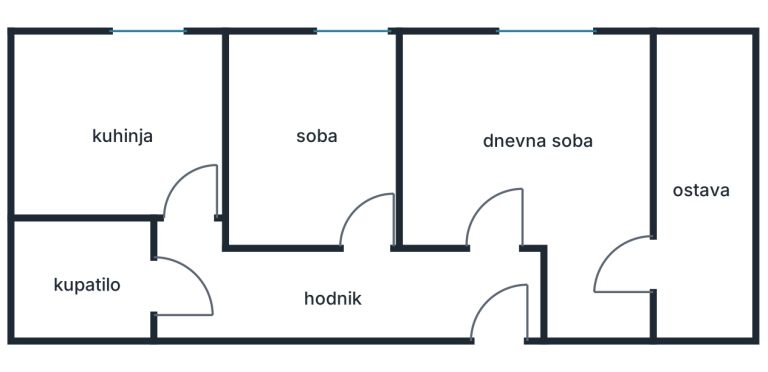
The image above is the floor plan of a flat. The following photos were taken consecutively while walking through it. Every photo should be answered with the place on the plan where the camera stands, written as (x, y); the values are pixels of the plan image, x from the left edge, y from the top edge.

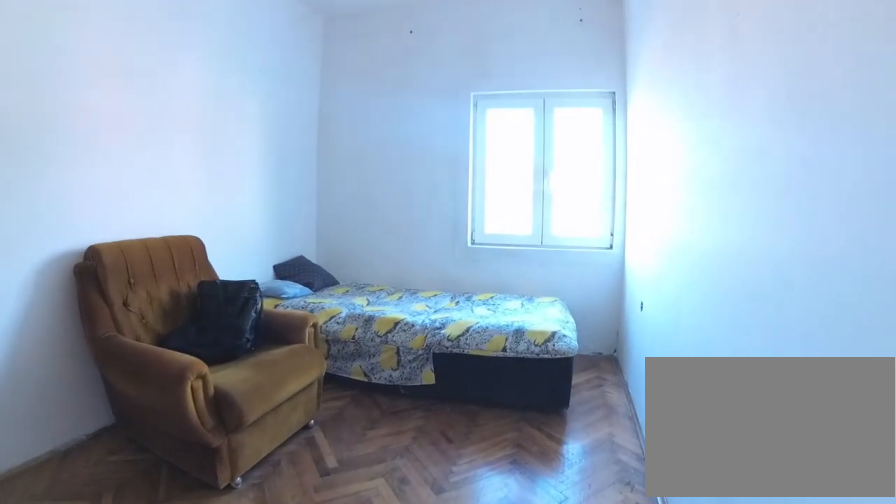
(379, 243)
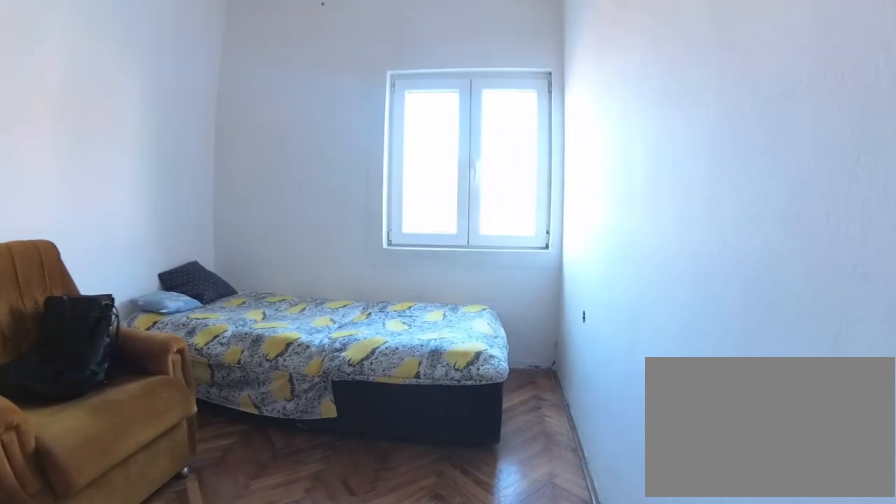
(379, 213)
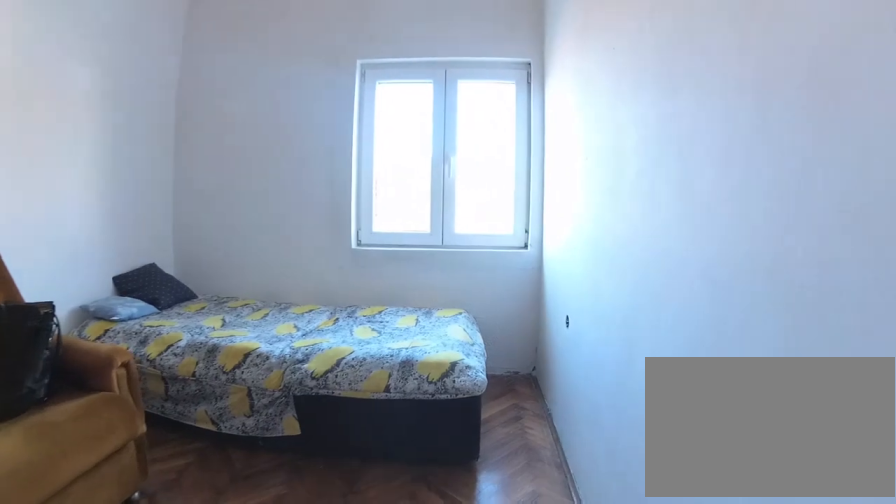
(380, 205)
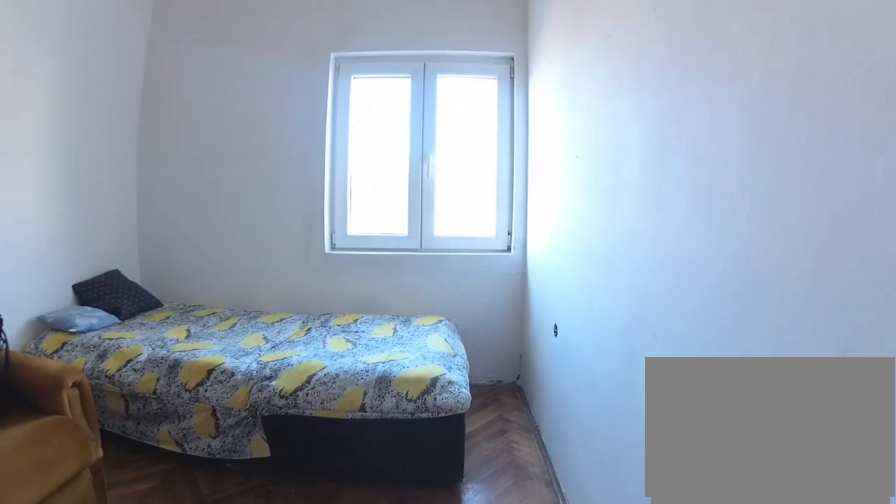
(379, 198)
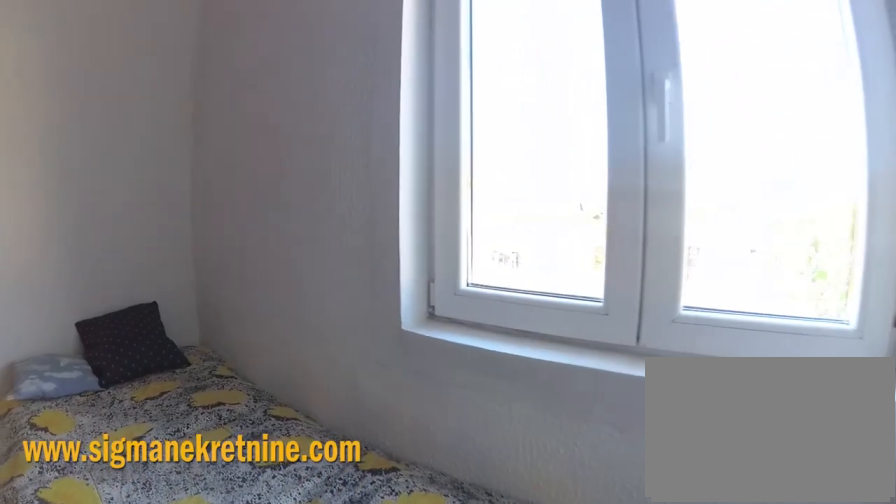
(376, 96)
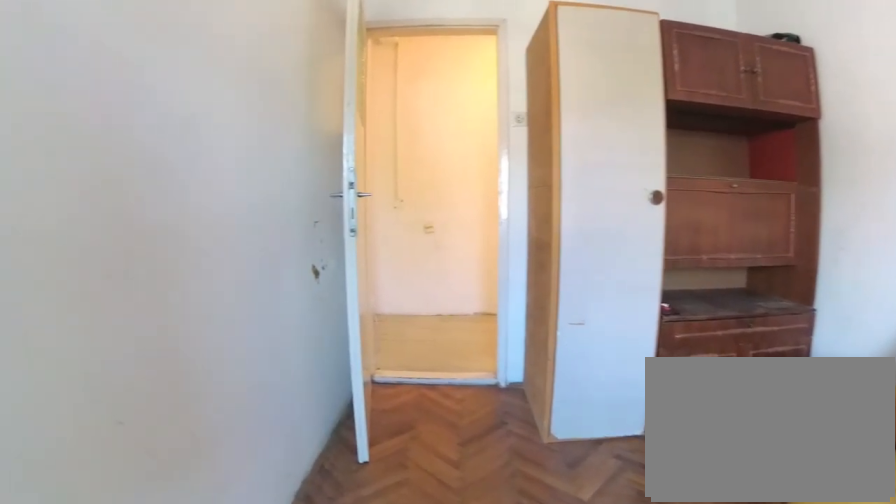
(346, 68)
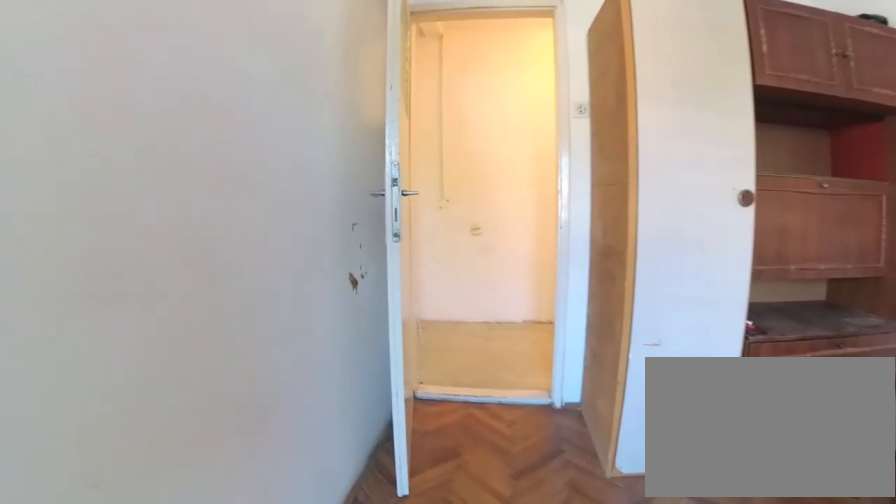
(347, 75)
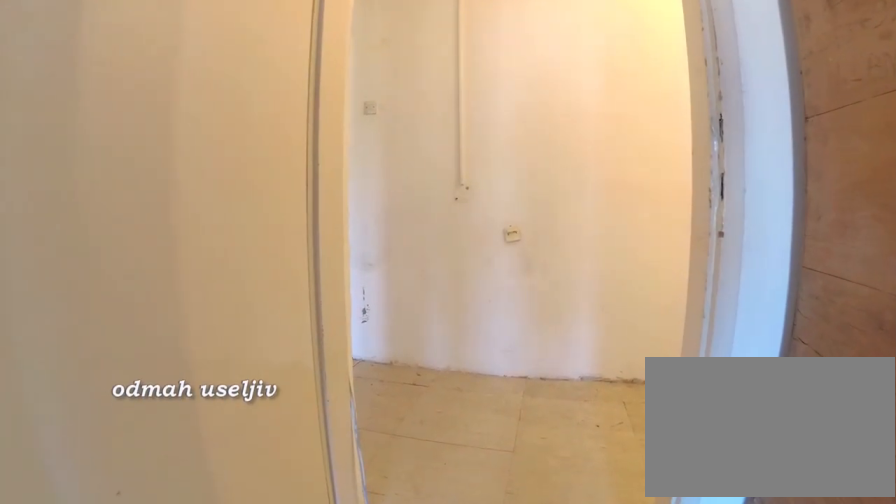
(359, 157)
